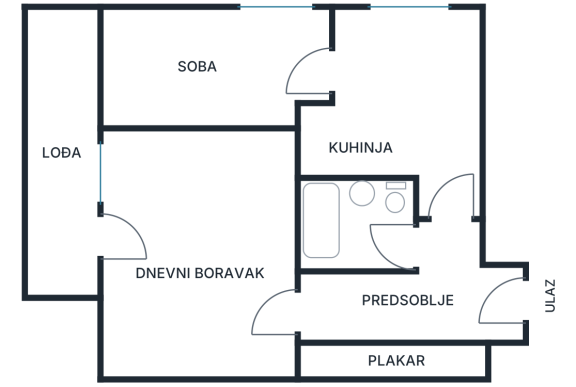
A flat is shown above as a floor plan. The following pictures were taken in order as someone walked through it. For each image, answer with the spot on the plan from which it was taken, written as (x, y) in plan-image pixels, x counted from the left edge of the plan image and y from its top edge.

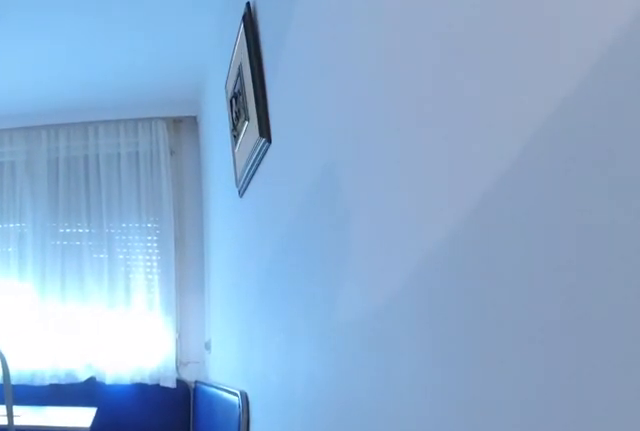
(445, 221)
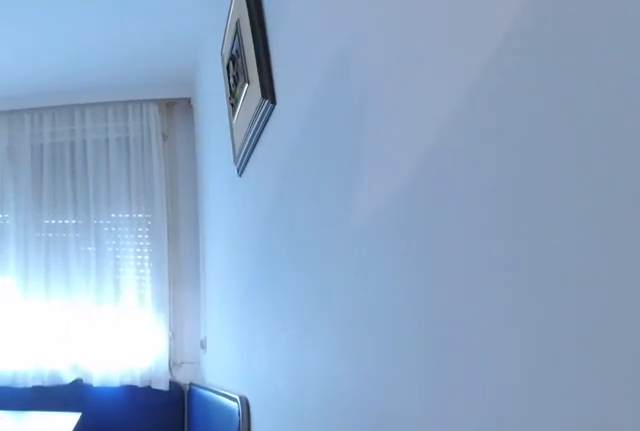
(446, 208)
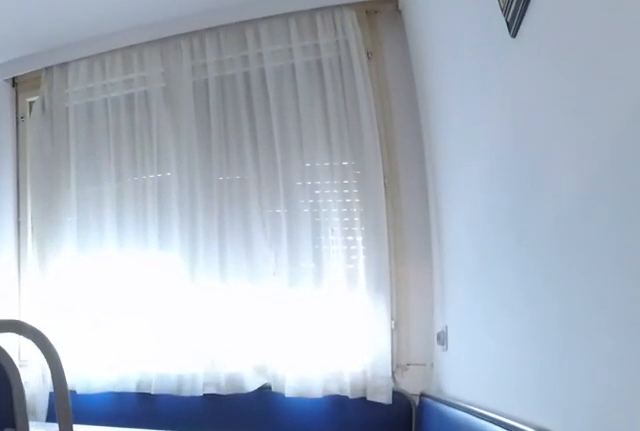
(446, 141)
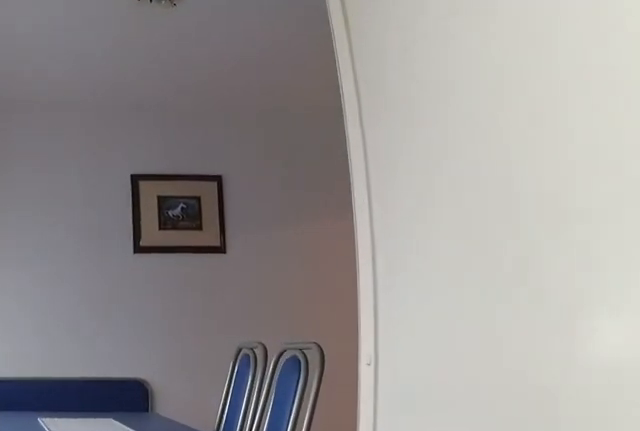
(253, 78)
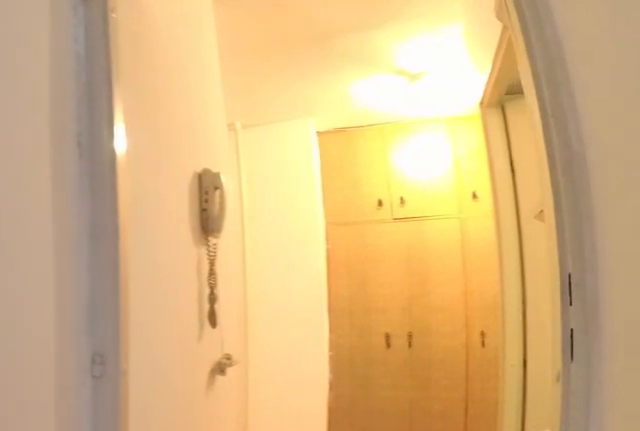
(440, 161)
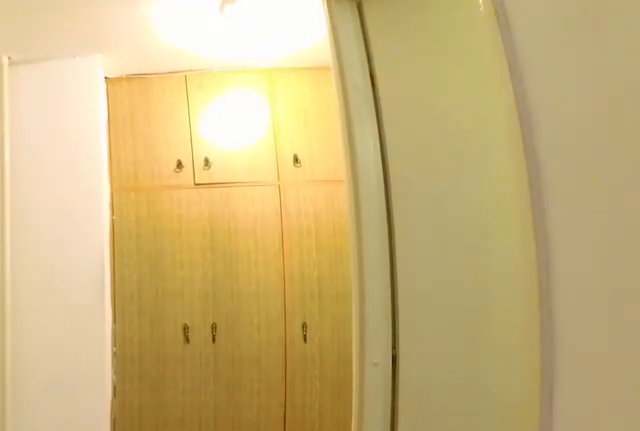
(440, 202)
